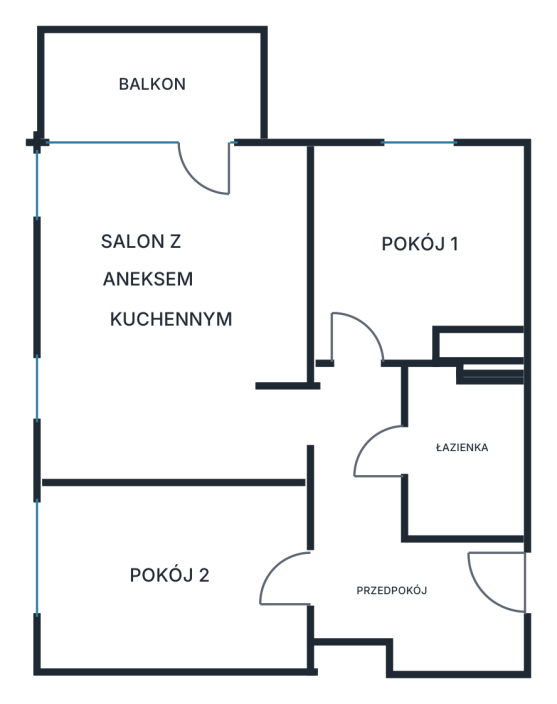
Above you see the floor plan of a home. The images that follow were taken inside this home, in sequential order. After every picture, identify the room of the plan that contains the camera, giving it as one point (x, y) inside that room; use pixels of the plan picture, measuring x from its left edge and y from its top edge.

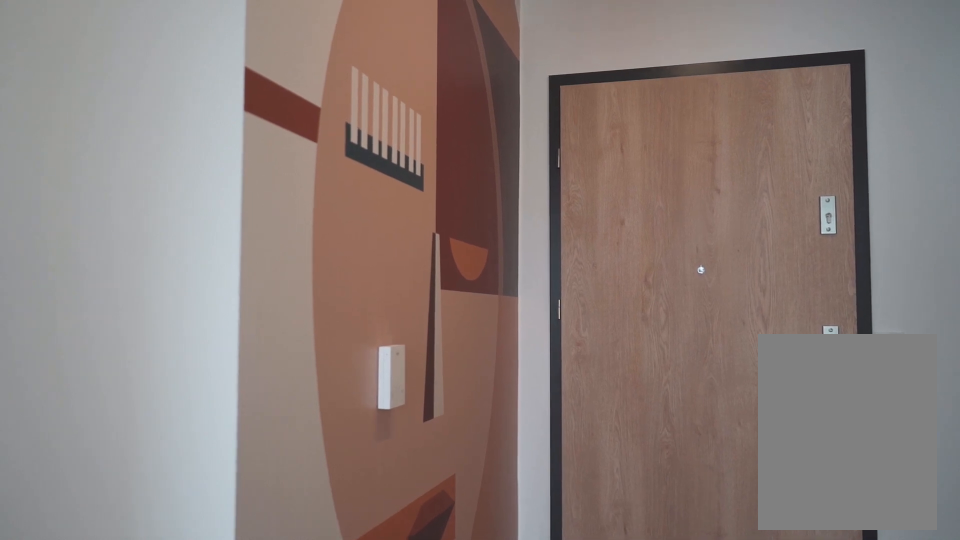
(393, 545)
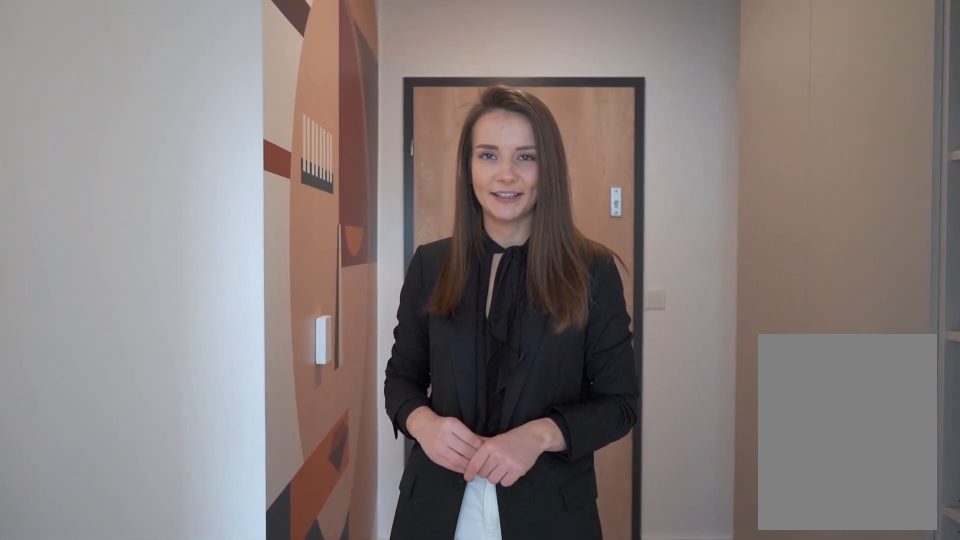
(393, 545)
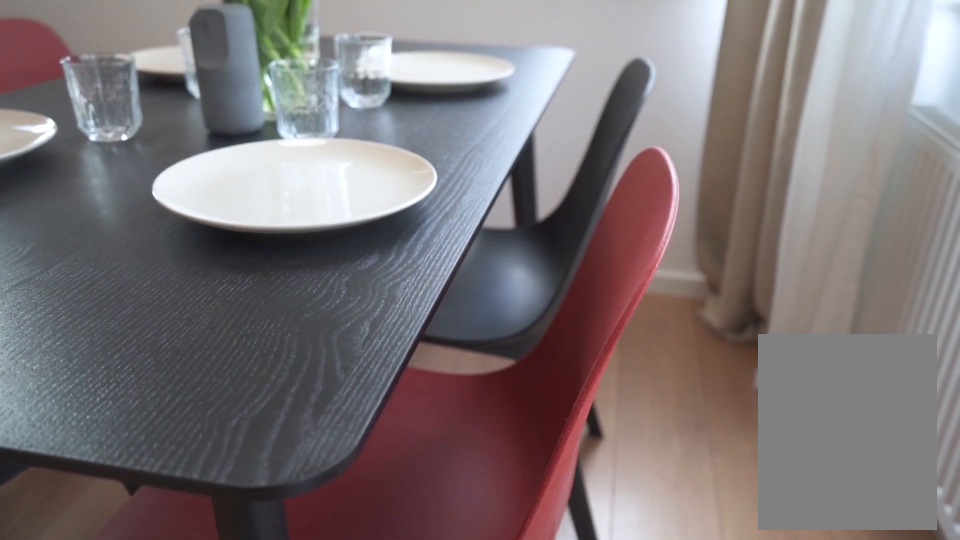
(172, 314)
